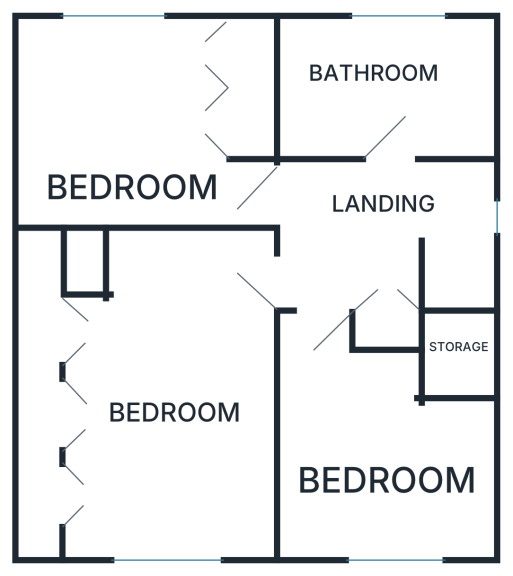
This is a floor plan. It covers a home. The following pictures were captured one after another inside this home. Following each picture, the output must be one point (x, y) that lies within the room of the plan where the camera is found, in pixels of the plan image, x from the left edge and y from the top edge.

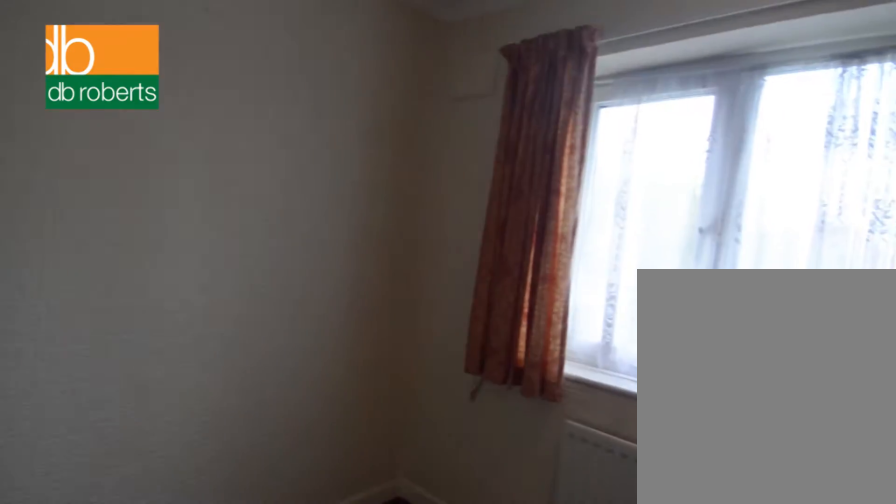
(146, 122)
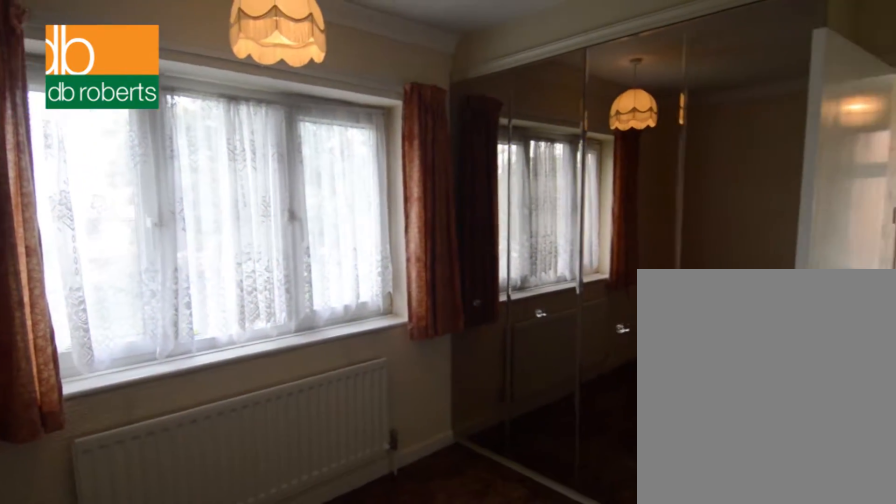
(146, 122)
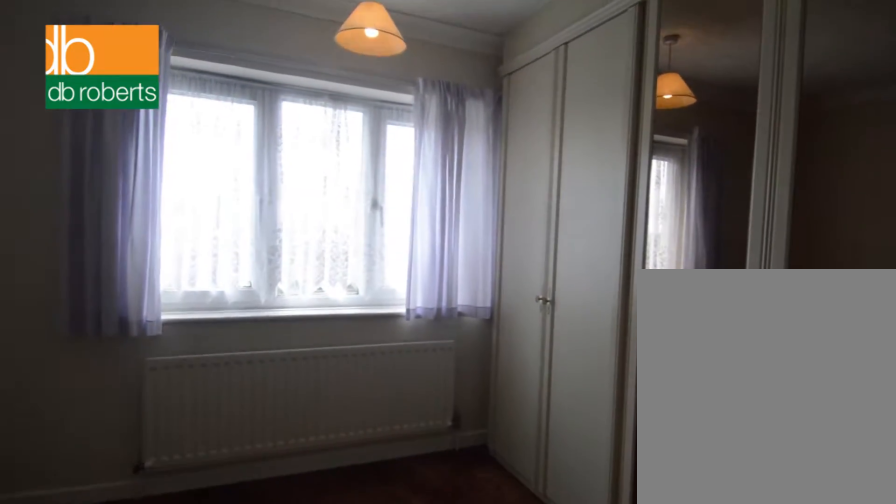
(149, 392)
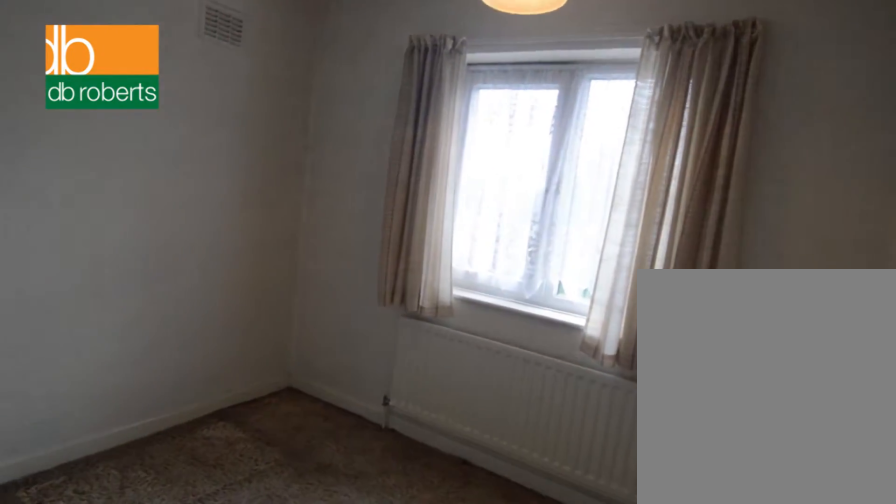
(374, 450)
